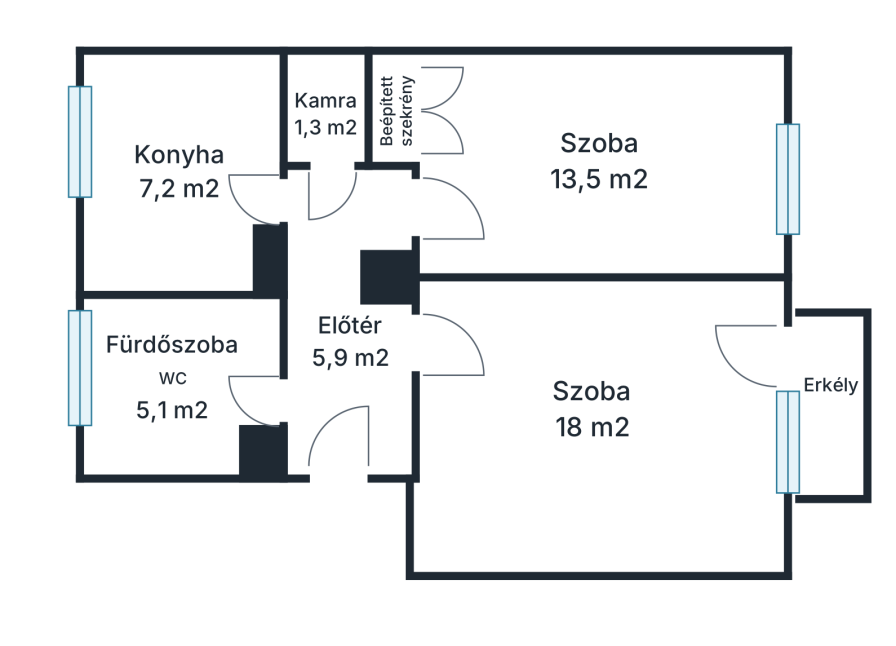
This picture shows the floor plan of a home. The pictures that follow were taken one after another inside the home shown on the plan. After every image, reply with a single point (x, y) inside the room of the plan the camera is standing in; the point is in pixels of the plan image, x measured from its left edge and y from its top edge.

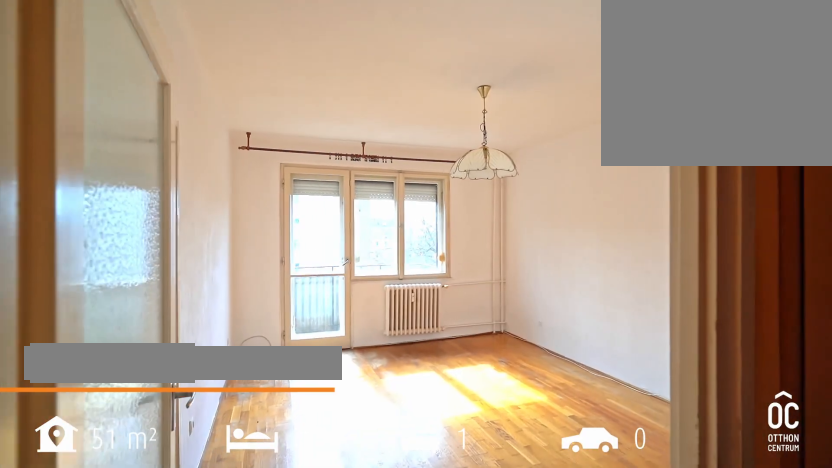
(594, 415)
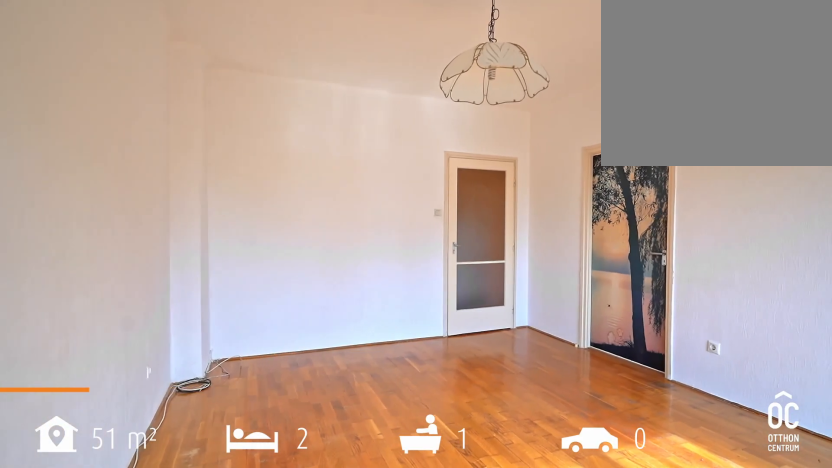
(594, 415)
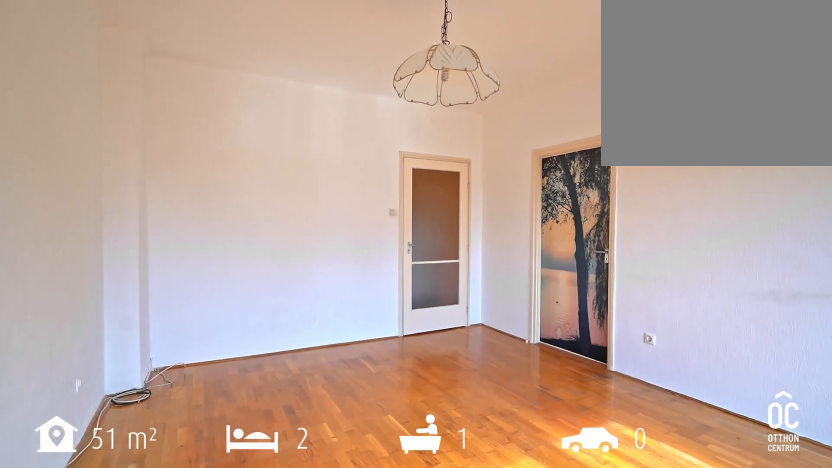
(594, 415)
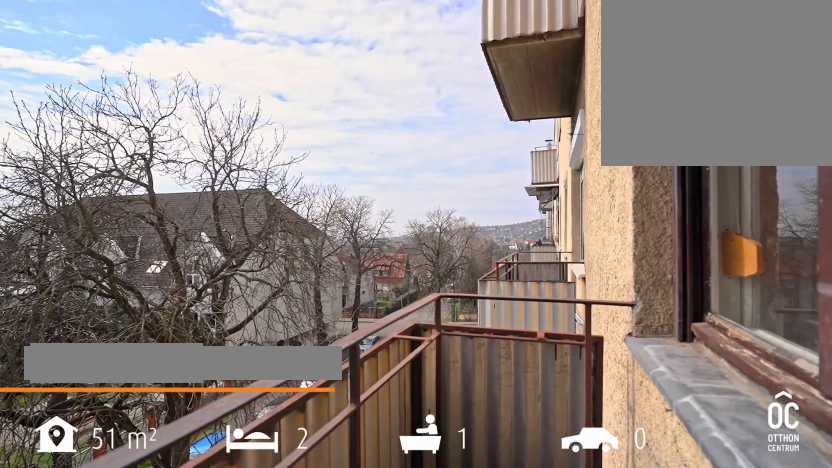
(828, 400)
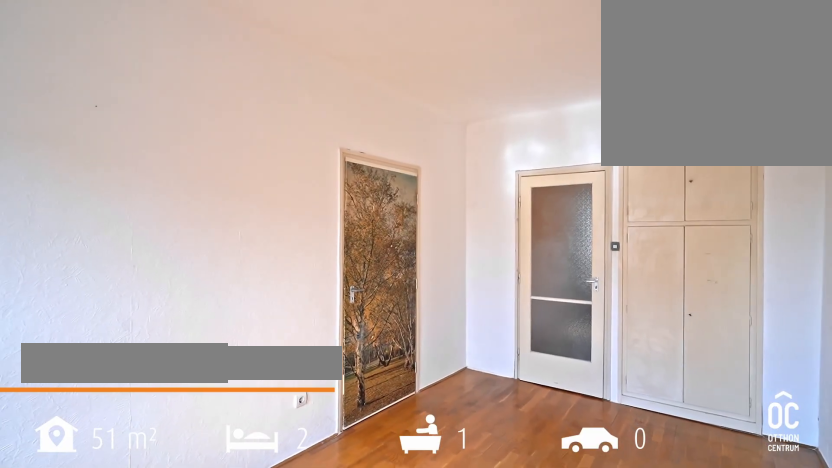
(599, 165)
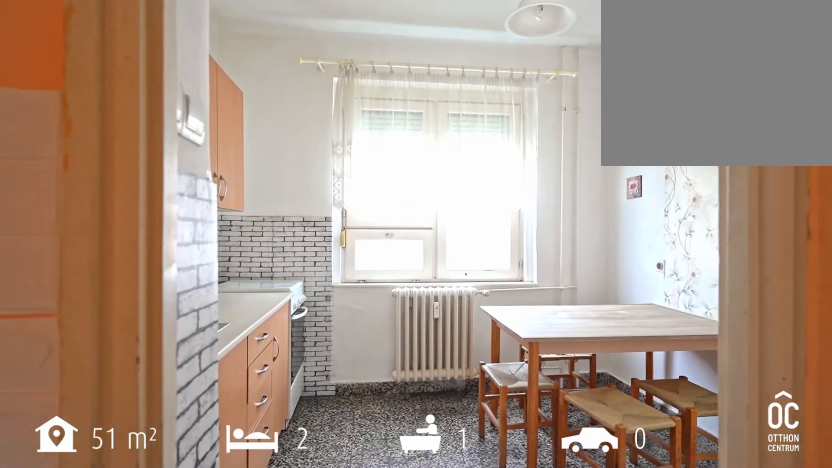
(179, 172)
